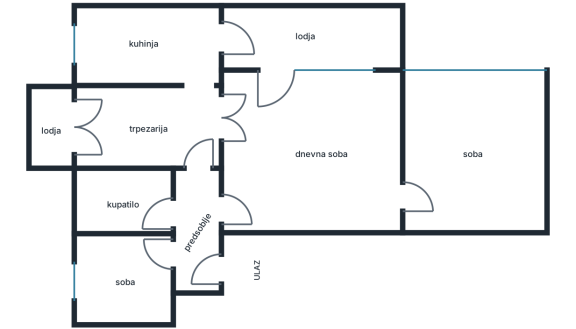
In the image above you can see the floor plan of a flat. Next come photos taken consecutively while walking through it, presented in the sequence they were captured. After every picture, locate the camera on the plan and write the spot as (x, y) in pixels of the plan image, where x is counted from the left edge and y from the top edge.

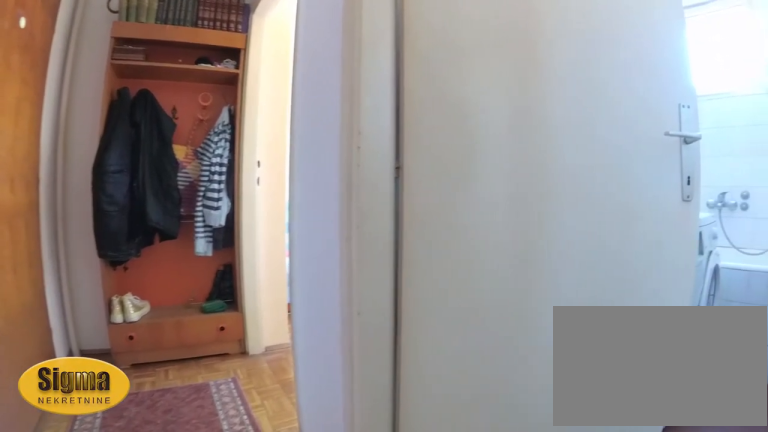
(197, 177)
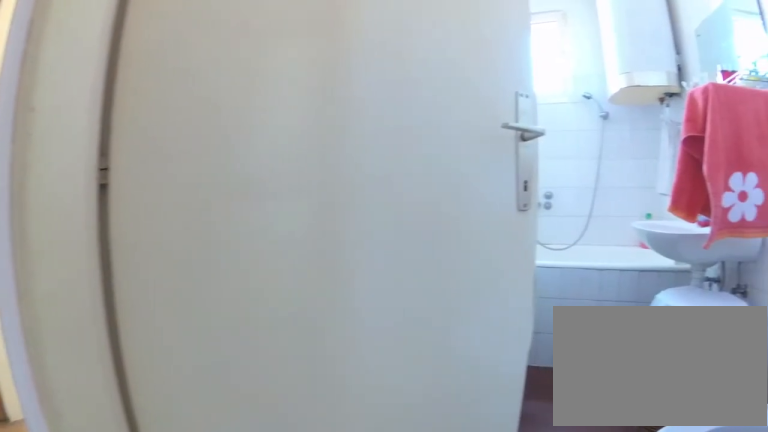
(196, 189)
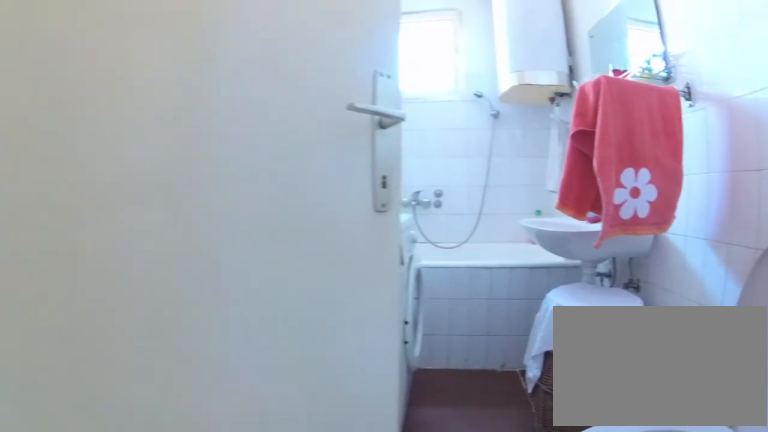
(191, 194)
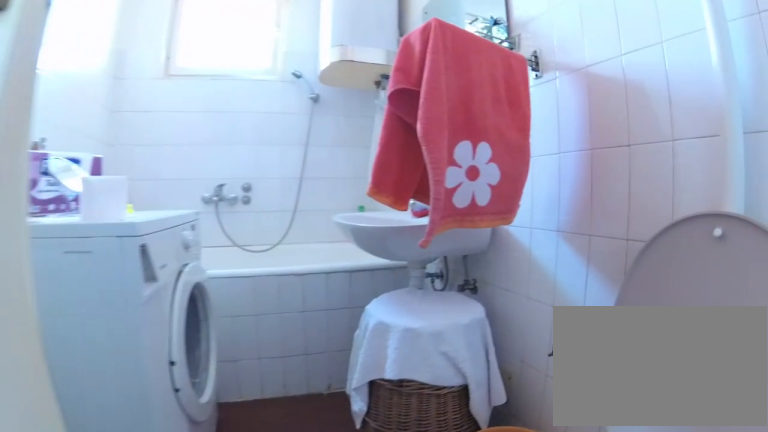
(182, 201)
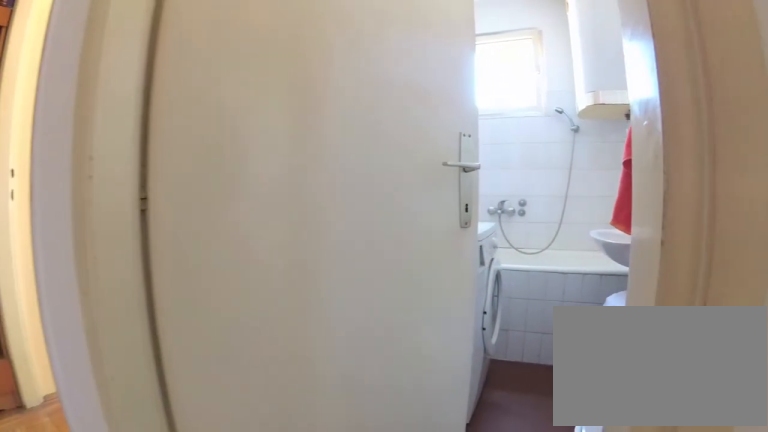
(187, 201)
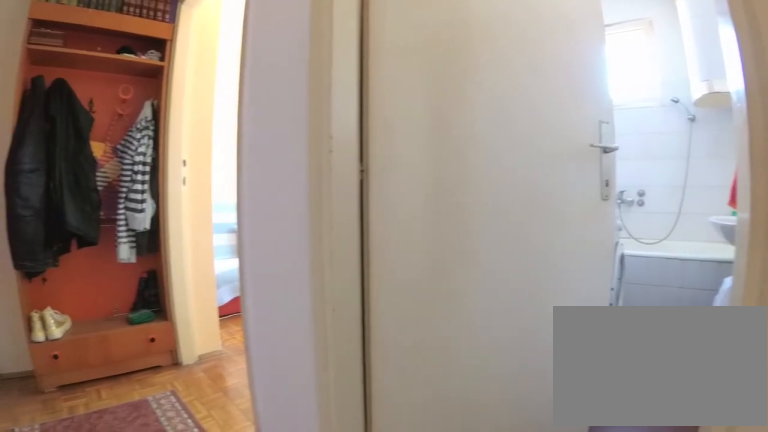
(194, 192)
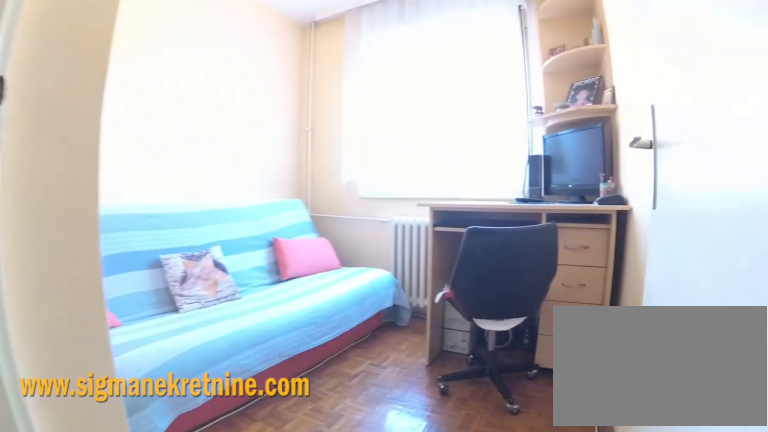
(202, 257)
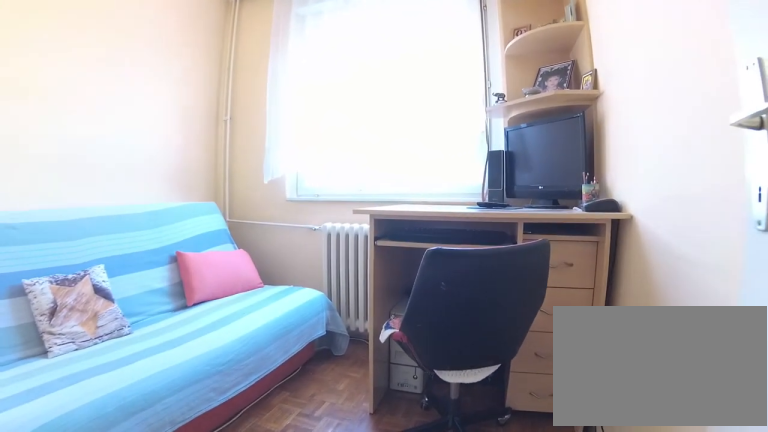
(185, 265)
